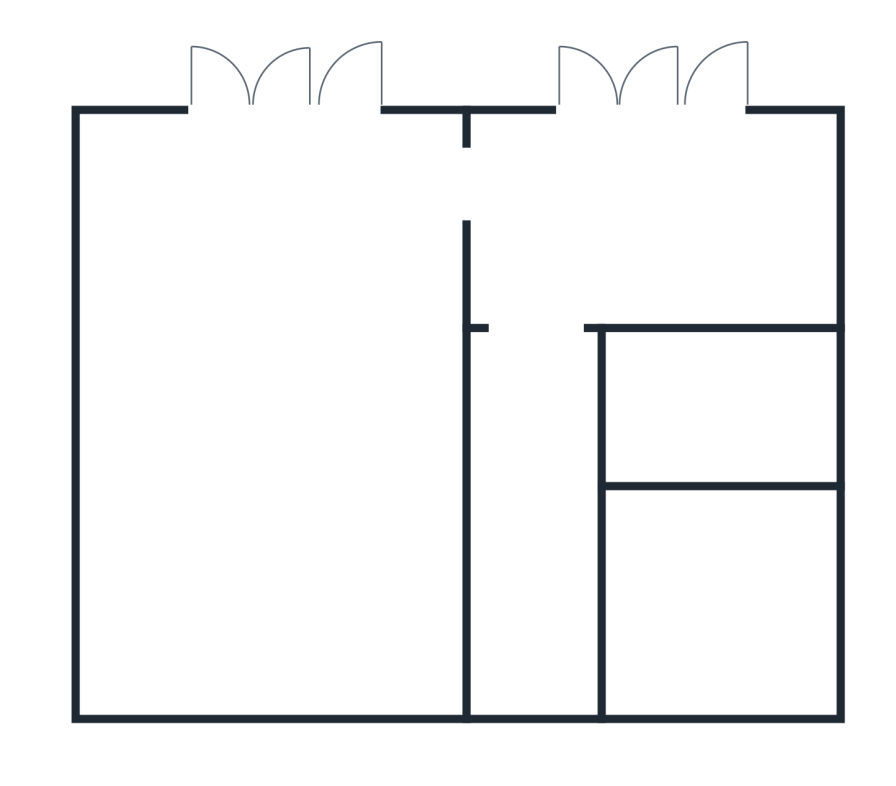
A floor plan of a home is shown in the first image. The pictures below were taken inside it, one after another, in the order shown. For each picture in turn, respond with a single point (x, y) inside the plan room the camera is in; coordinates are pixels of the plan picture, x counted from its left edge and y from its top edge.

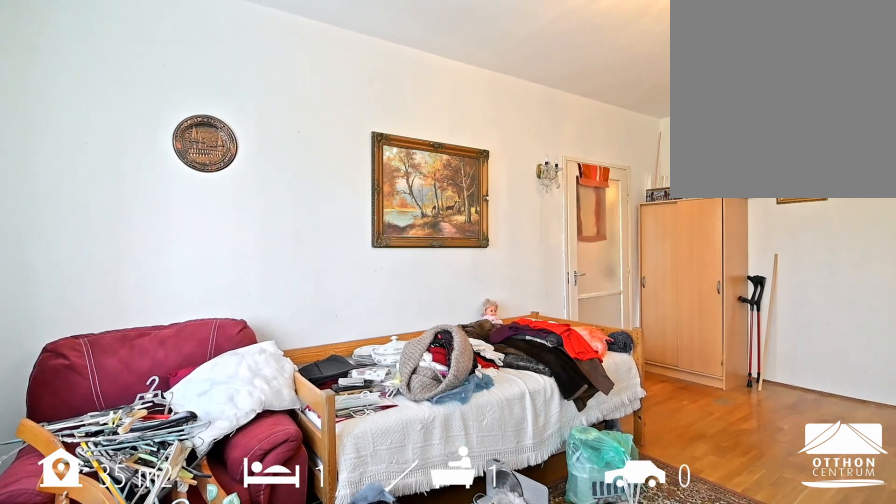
(279, 409)
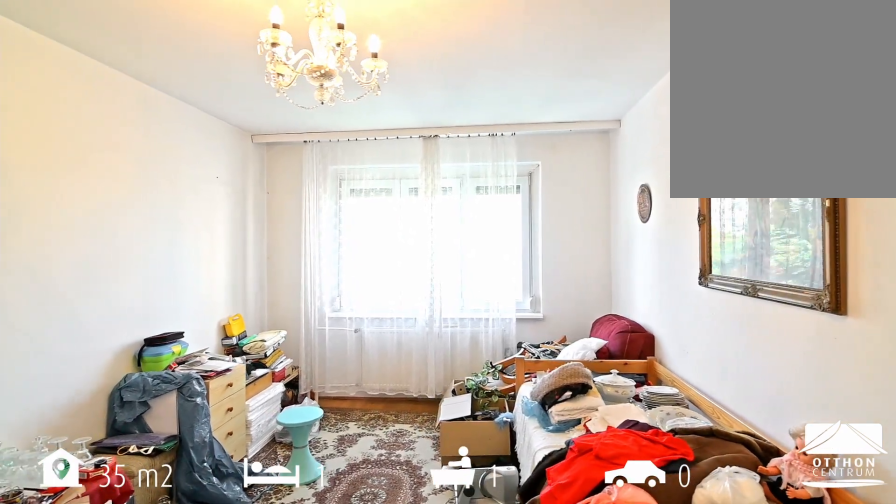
(279, 409)
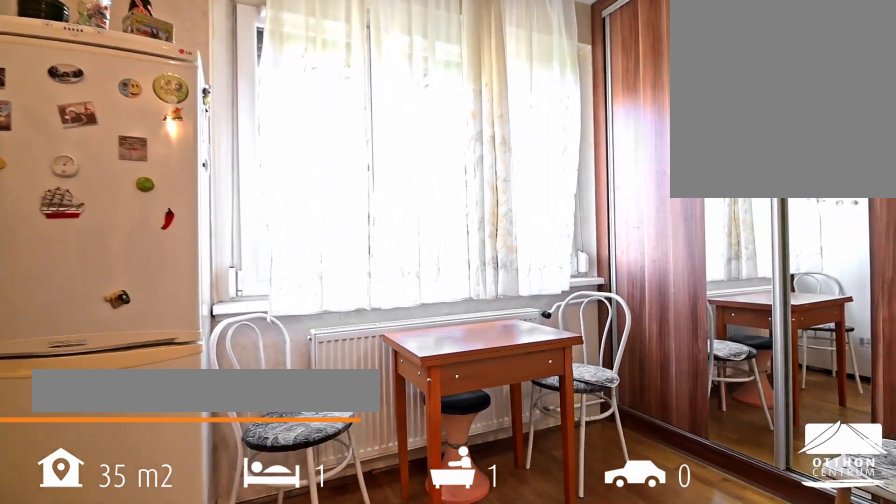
(662, 233)
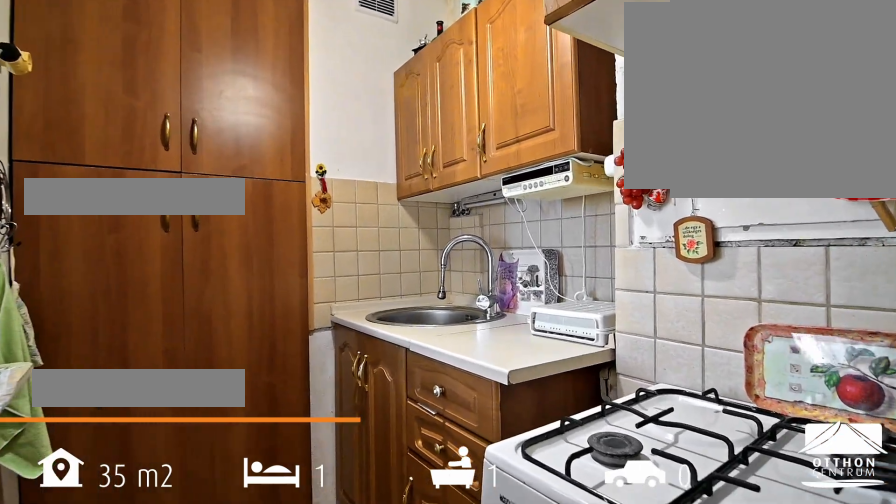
(731, 408)
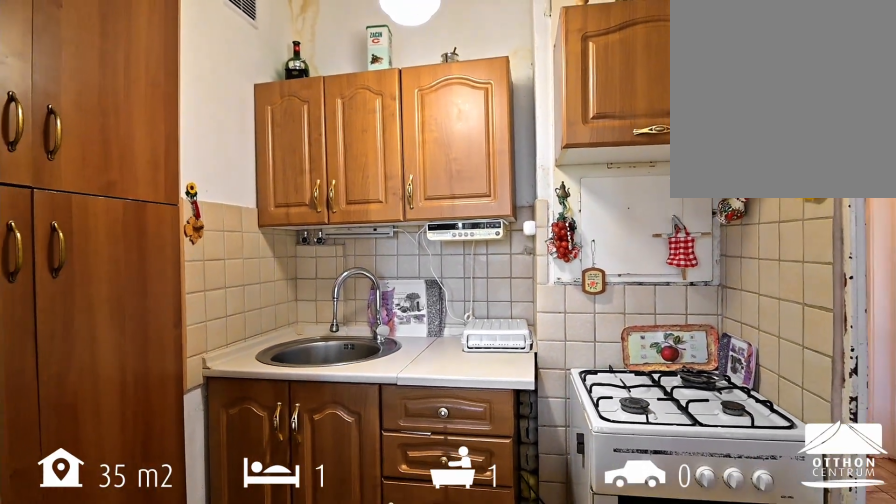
(731, 408)
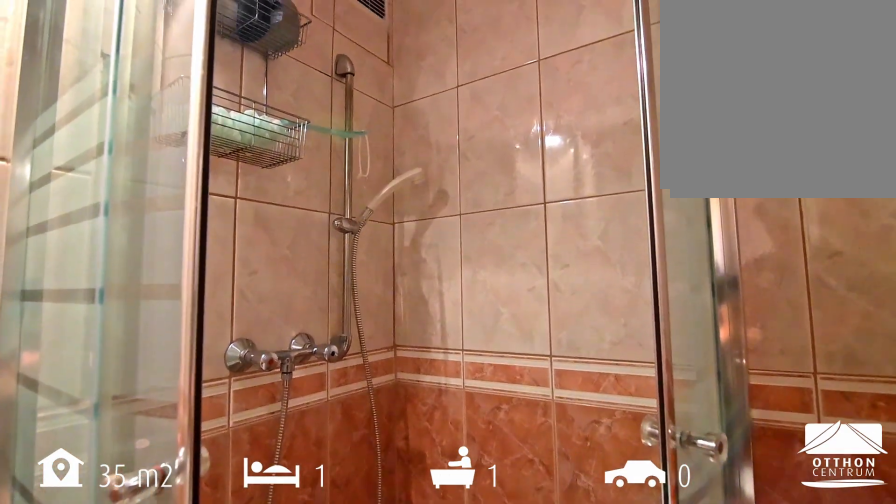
(731, 611)
